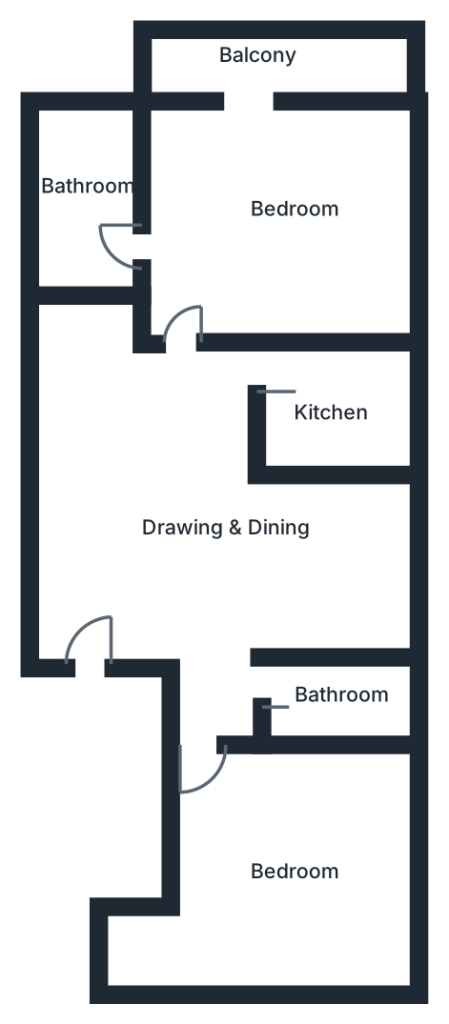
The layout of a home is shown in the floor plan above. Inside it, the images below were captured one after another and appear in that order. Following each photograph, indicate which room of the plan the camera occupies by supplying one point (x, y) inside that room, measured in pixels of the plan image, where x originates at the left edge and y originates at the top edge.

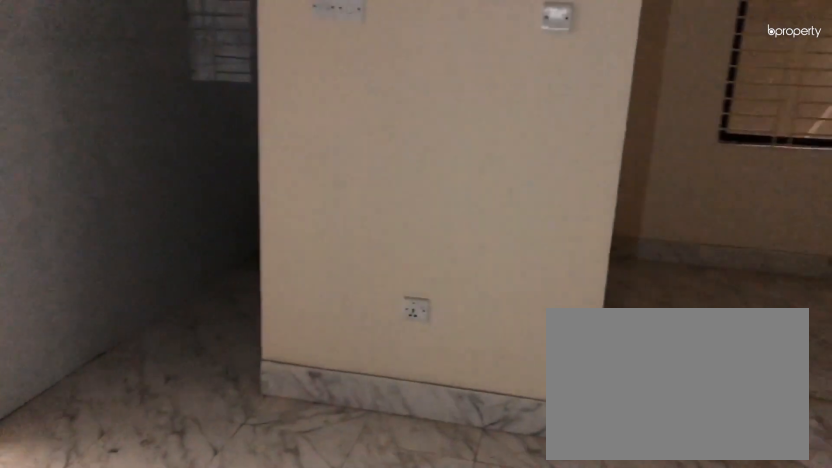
(201, 536)
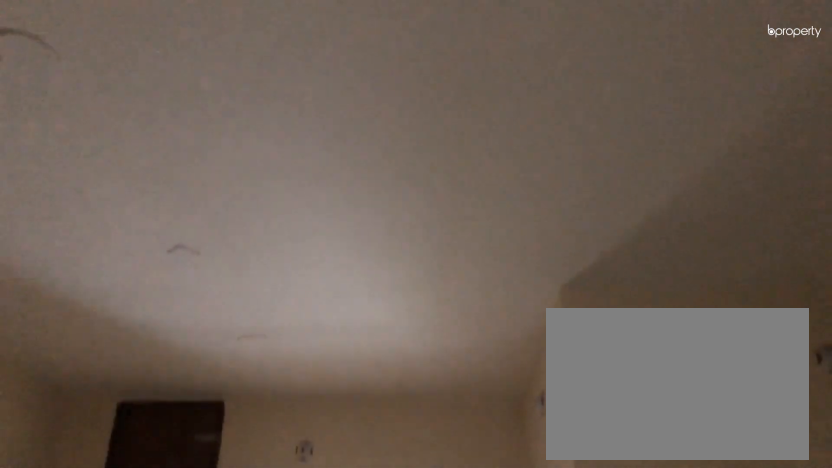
(201, 536)
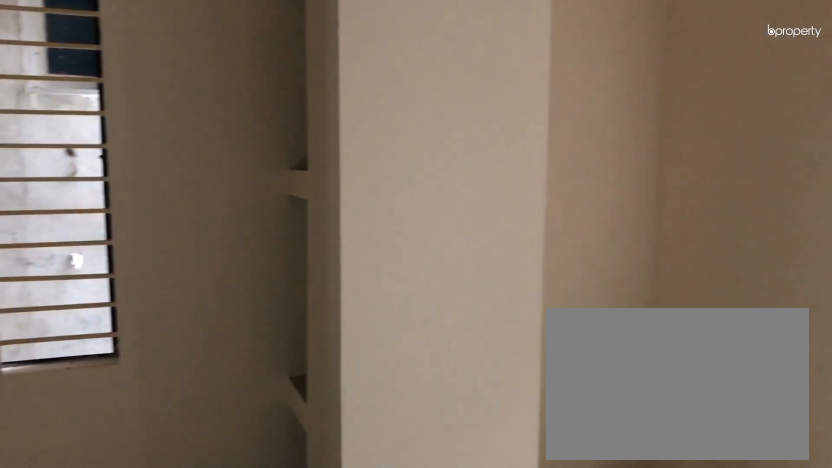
(291, 892)
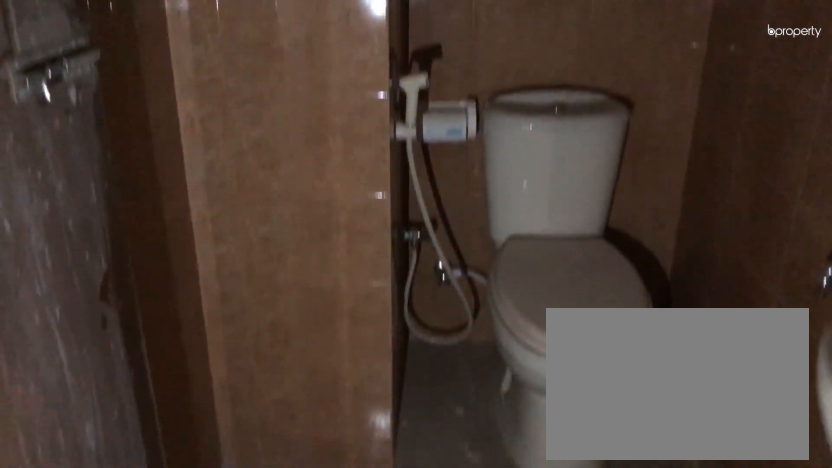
(350, 706)
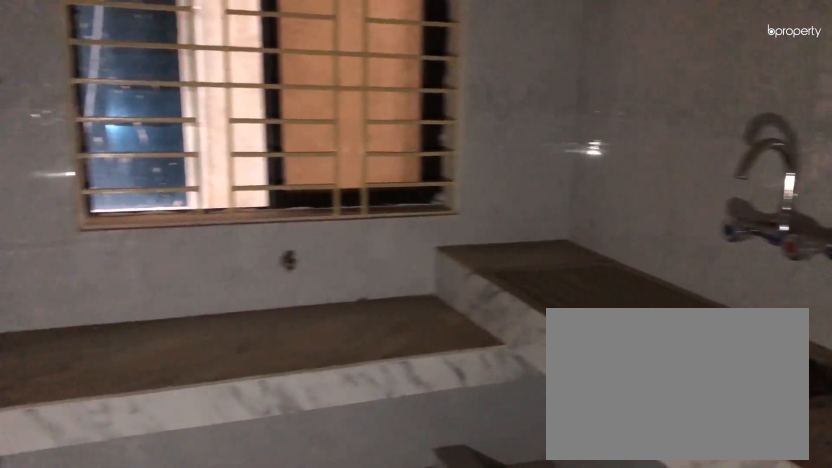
(336, 410)
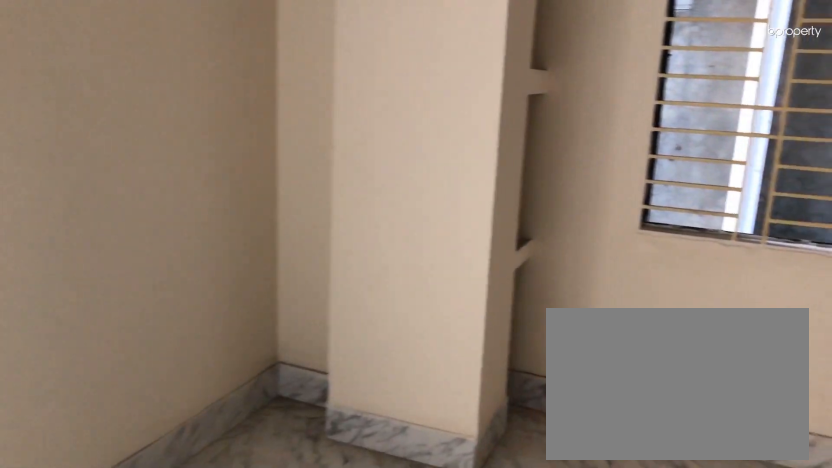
(285, 225)
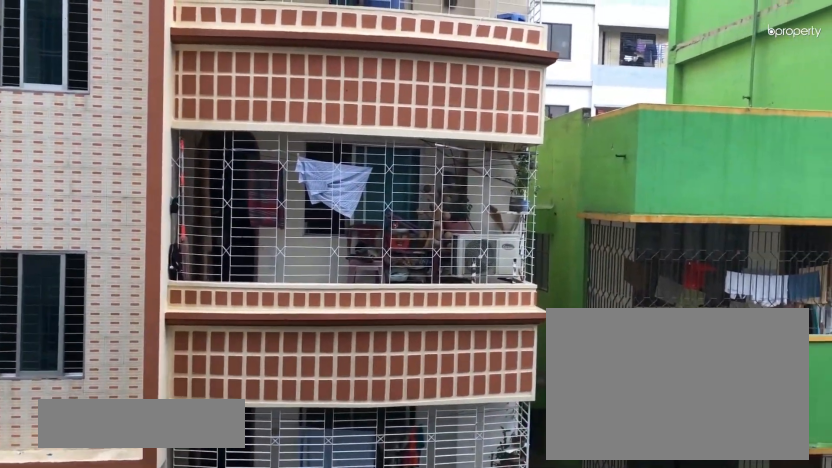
(251, 56)
